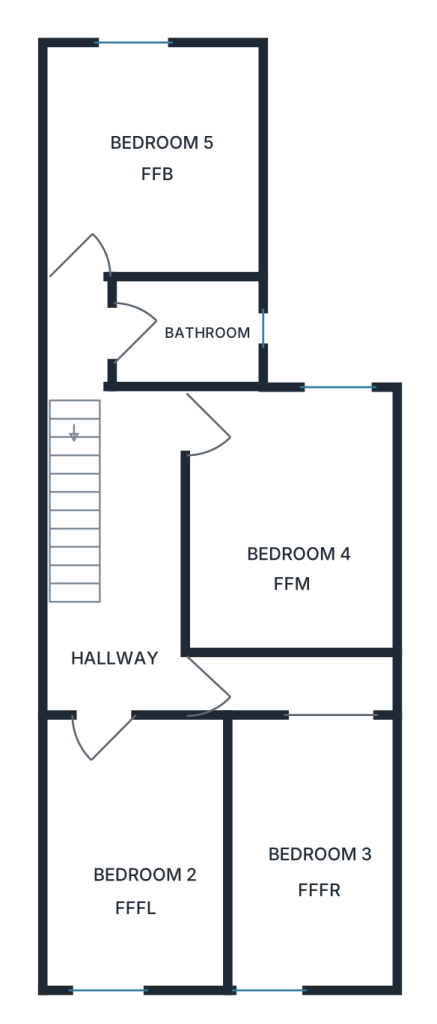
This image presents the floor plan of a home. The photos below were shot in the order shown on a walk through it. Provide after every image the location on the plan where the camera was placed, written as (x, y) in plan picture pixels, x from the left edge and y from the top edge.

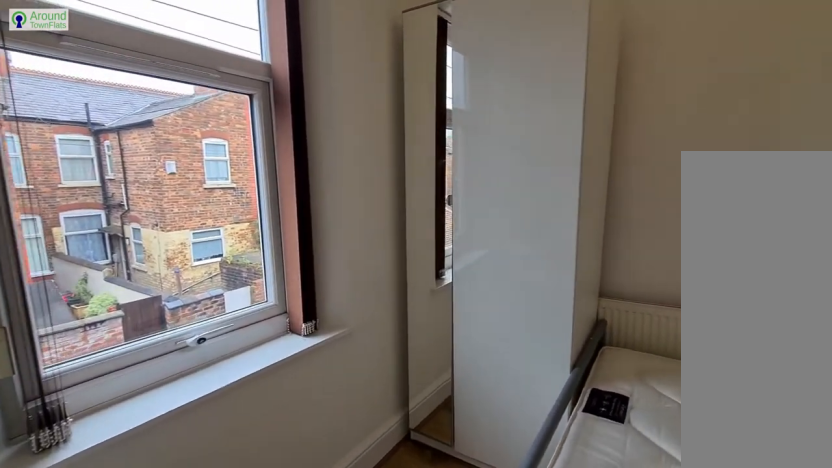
(77, 171)
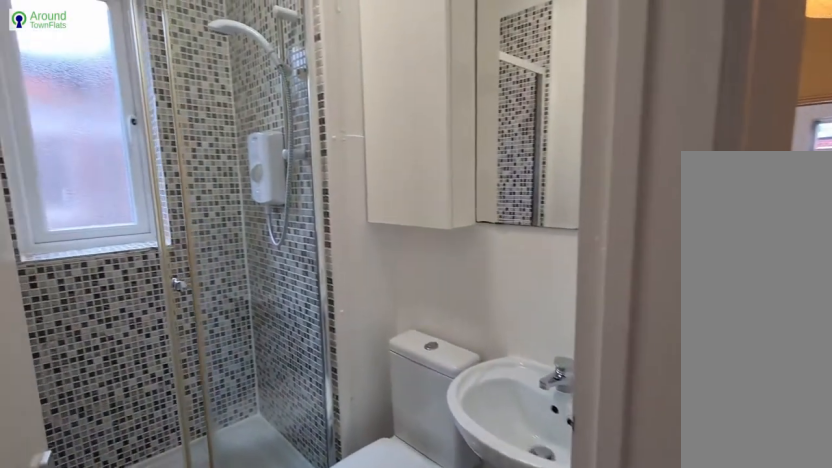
(100, 315)
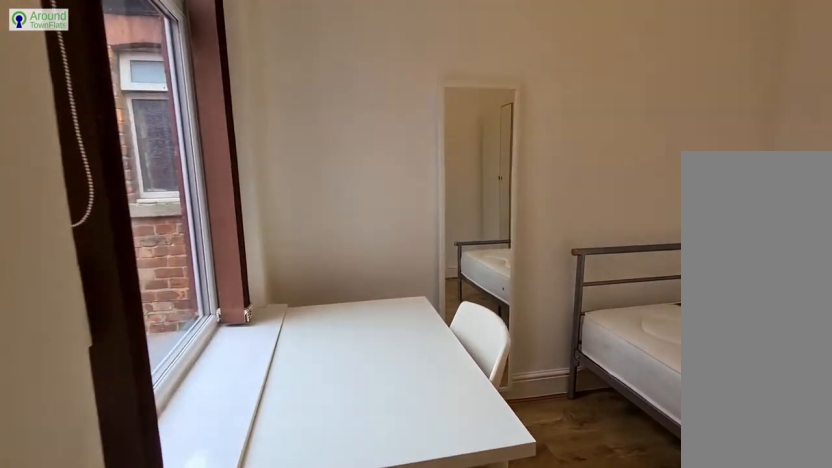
(267, 429)
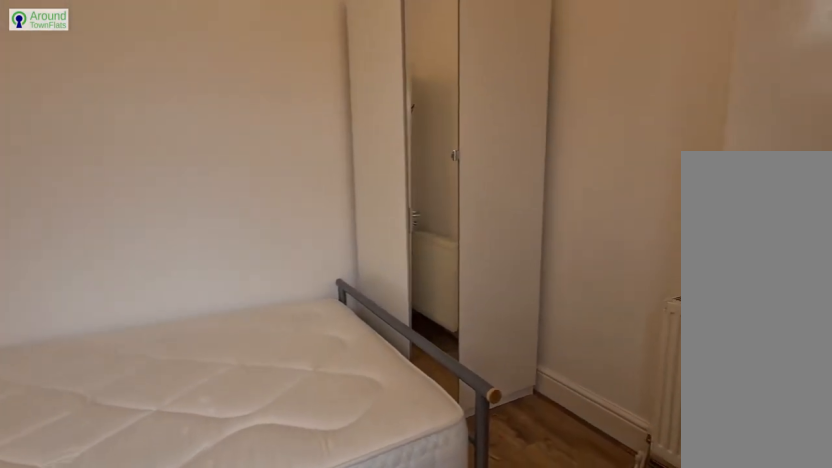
(290, 431)
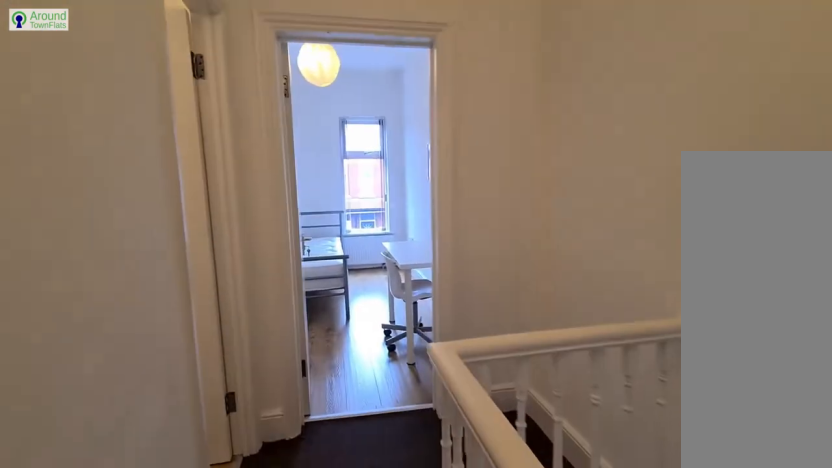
(135, 536)
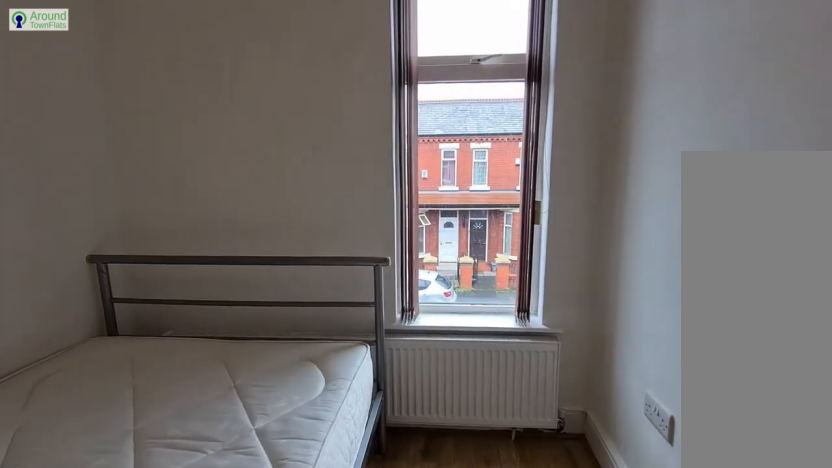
(86, 872)
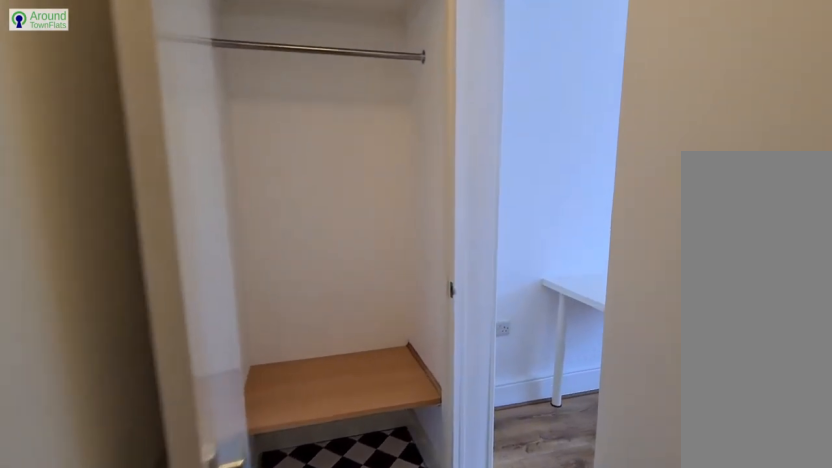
(271, 685)
